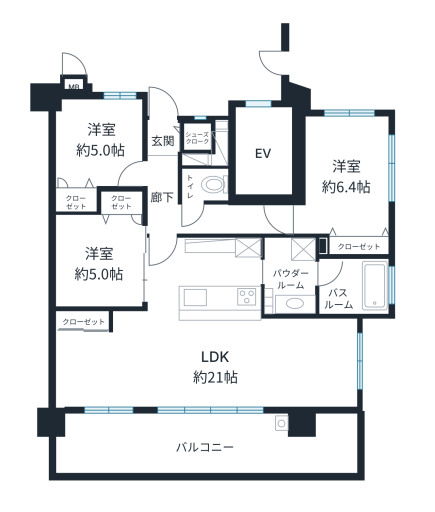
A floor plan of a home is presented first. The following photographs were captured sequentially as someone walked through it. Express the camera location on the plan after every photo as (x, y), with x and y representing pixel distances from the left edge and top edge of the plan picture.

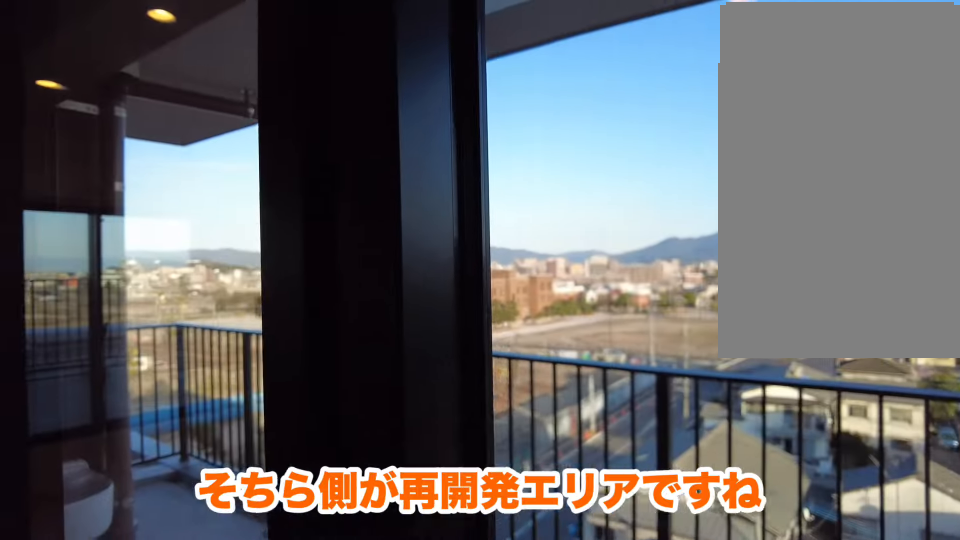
(170, 395)
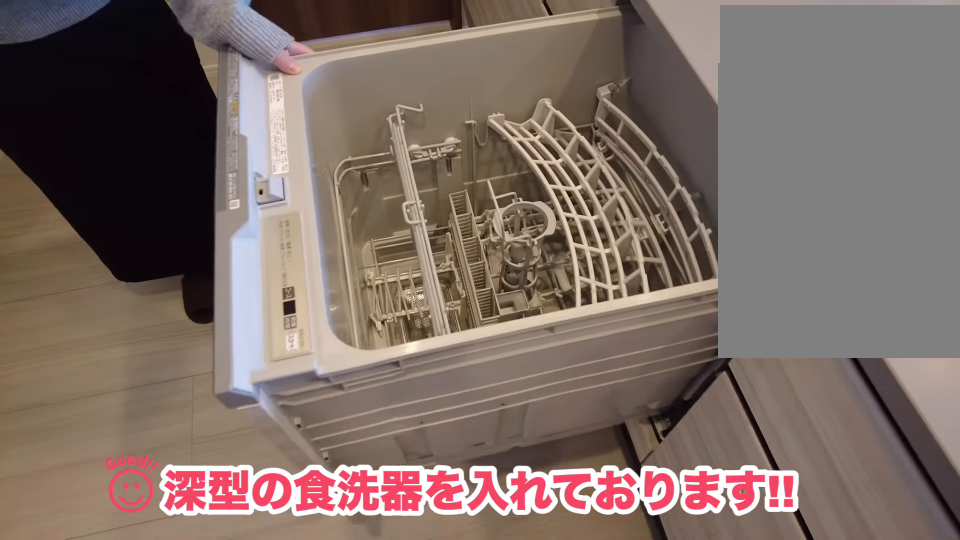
(204, 280)
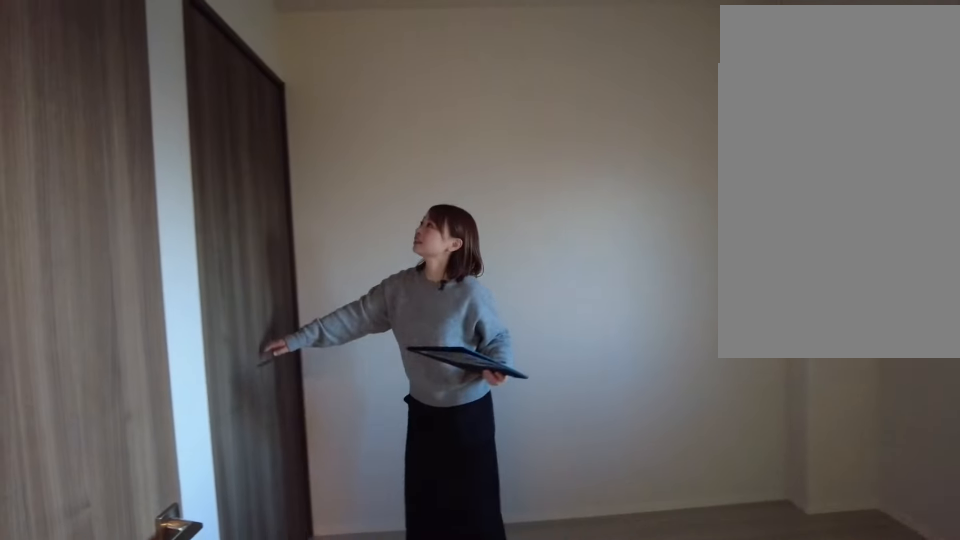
(78, 171)
